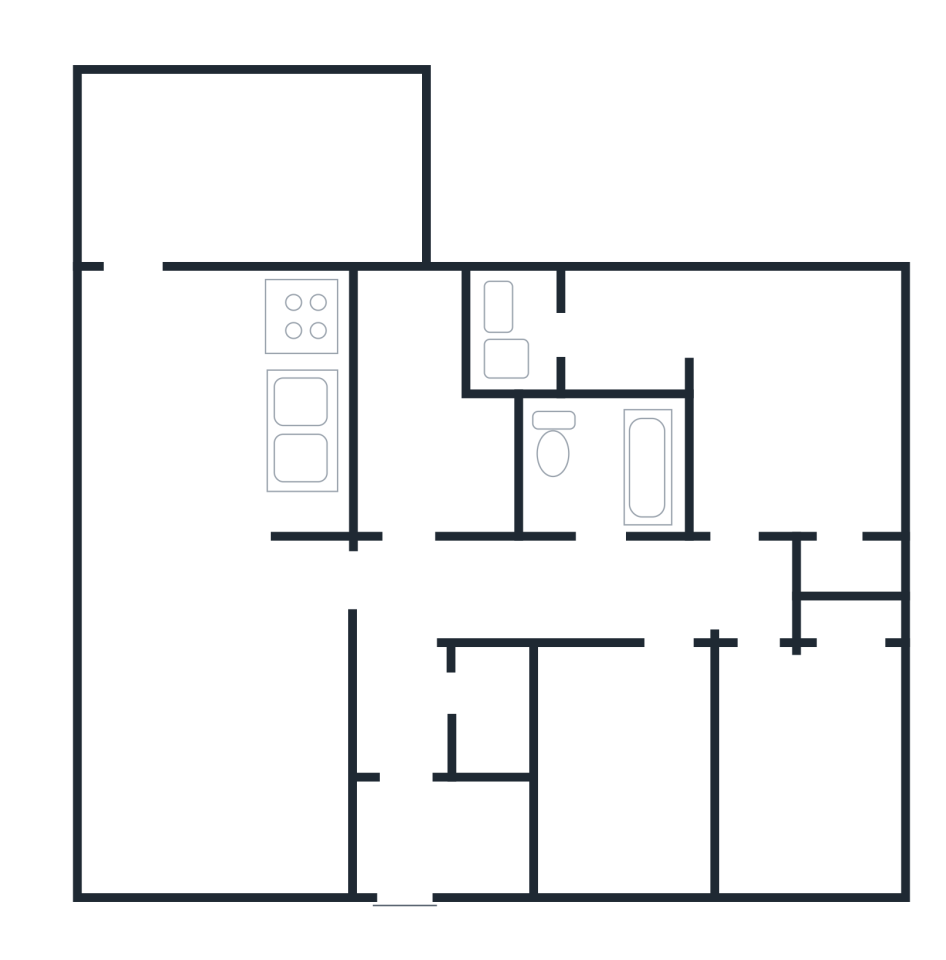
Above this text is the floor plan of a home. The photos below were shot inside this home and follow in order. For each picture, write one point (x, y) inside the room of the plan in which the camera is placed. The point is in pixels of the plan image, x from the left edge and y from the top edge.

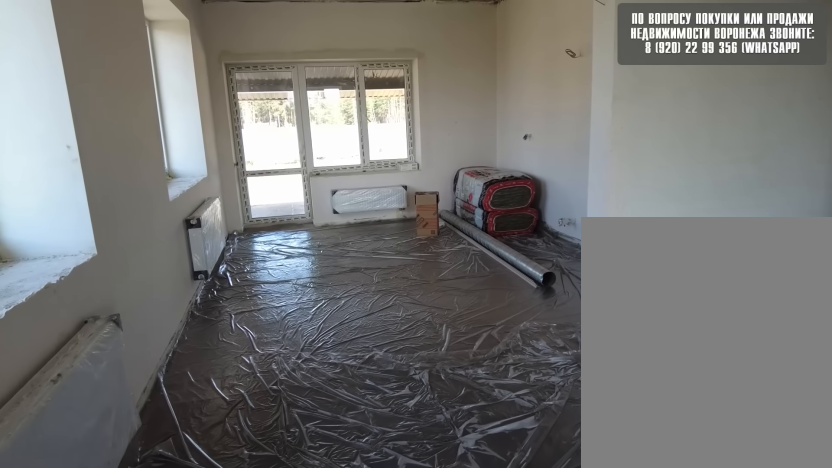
(203, 535)
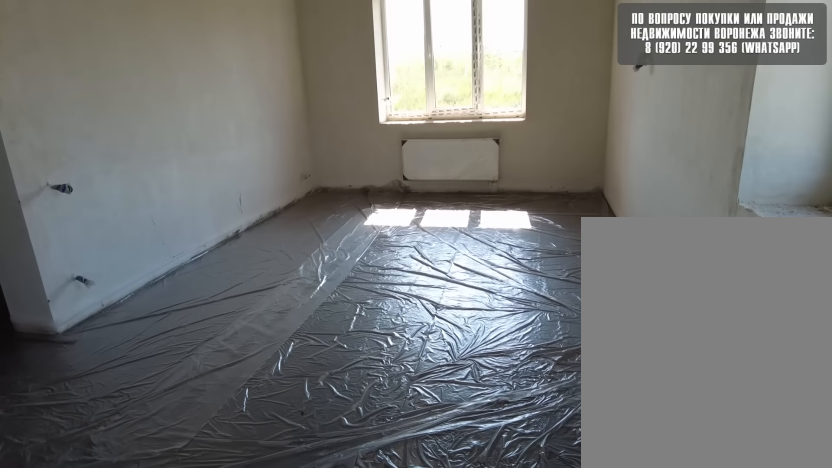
(203, 535)
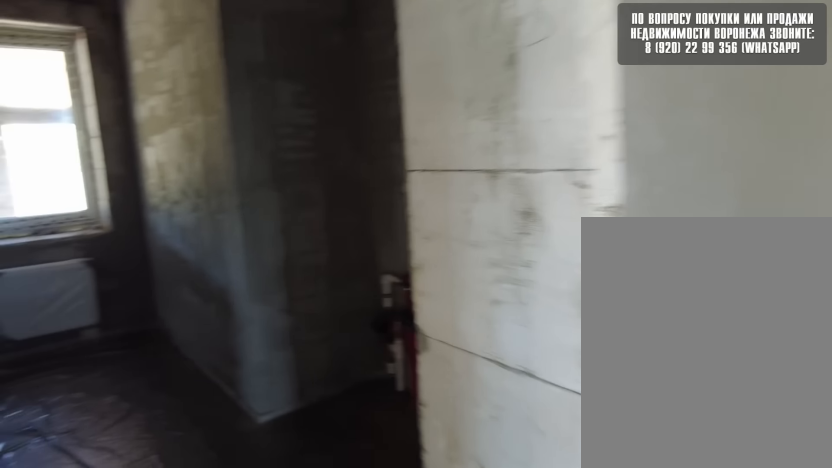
(421, 575)
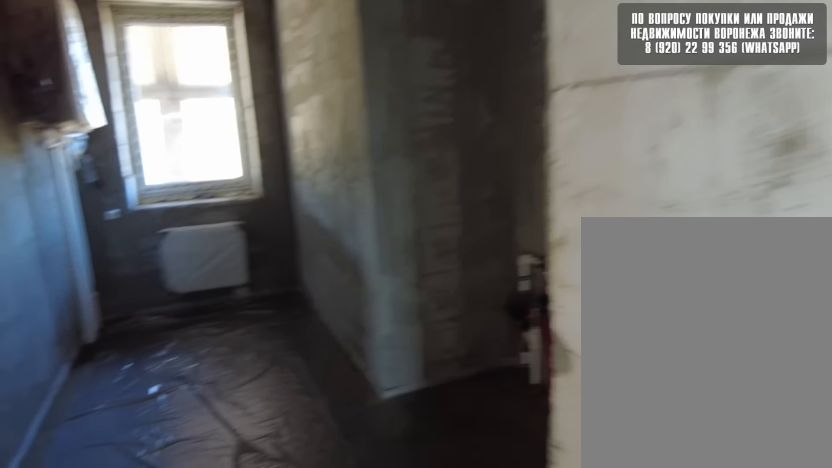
(429, 542)
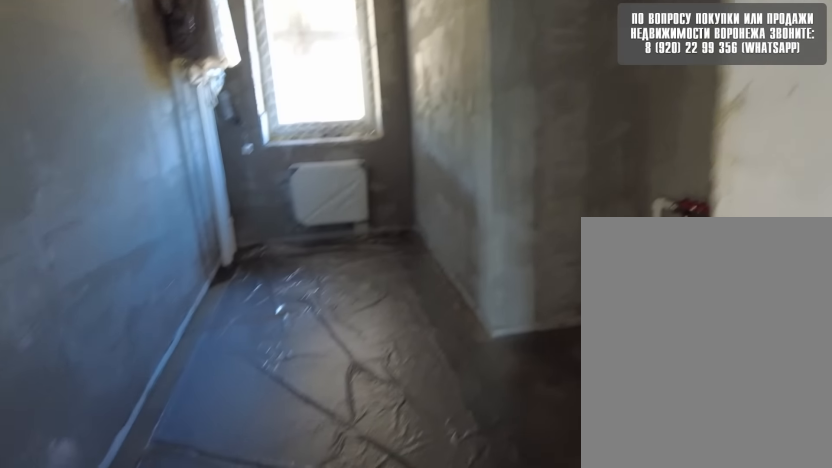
(434, 523)
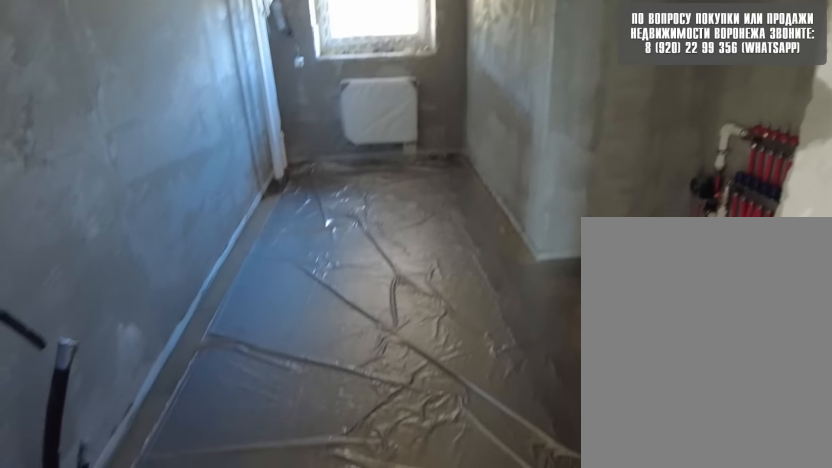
(438, 500)
